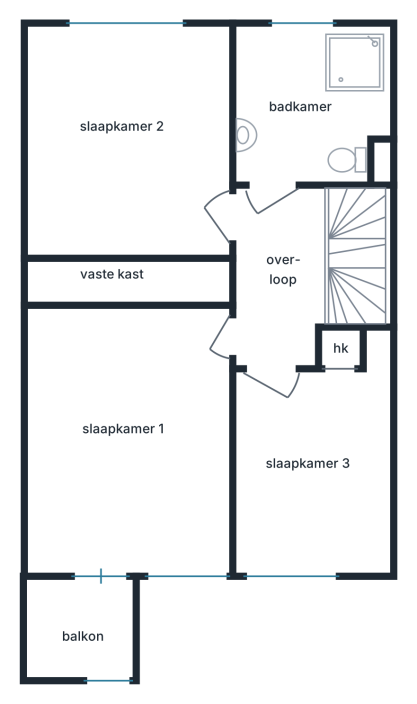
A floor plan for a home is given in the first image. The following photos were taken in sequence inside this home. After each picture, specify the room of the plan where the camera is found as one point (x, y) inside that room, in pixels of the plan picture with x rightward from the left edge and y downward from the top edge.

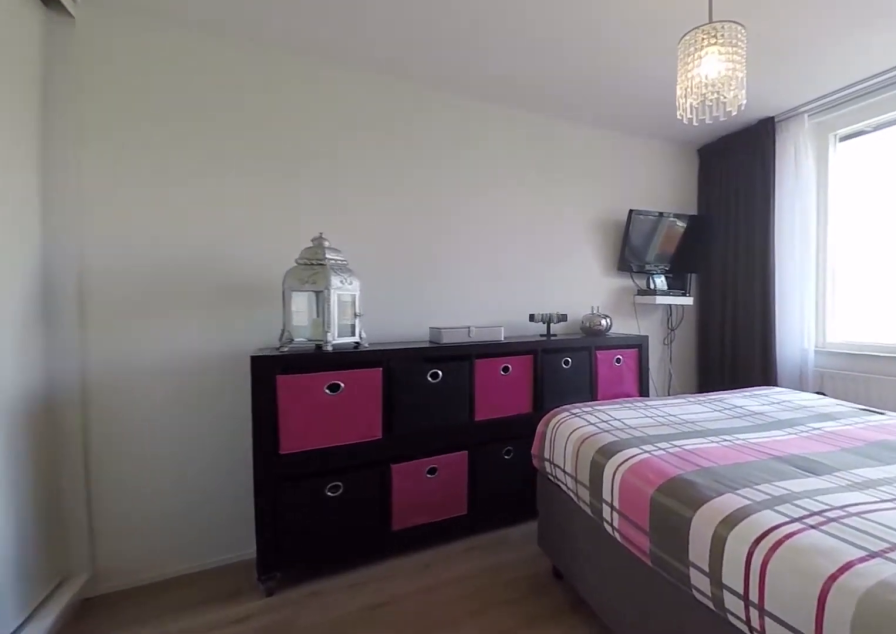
(131, 145)
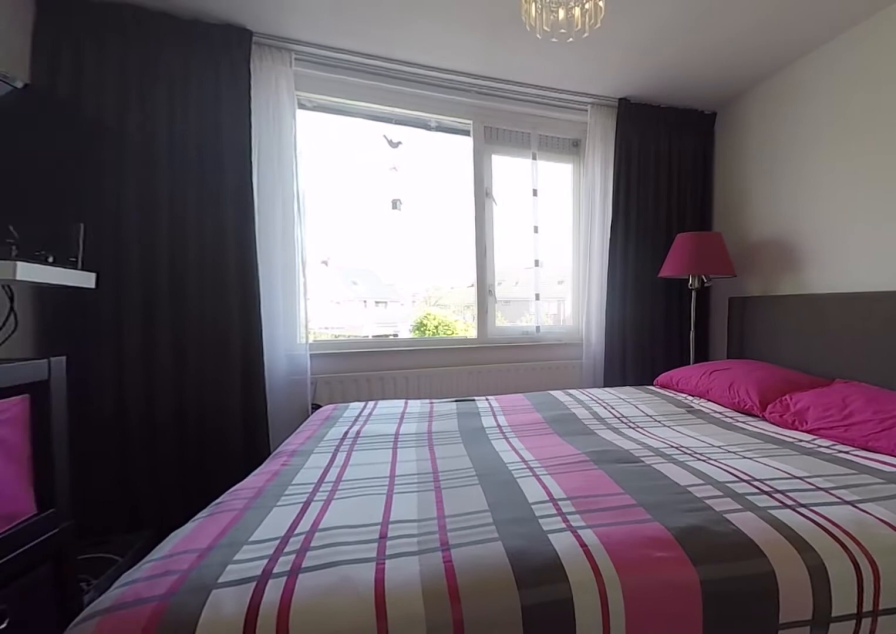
(131, 145)
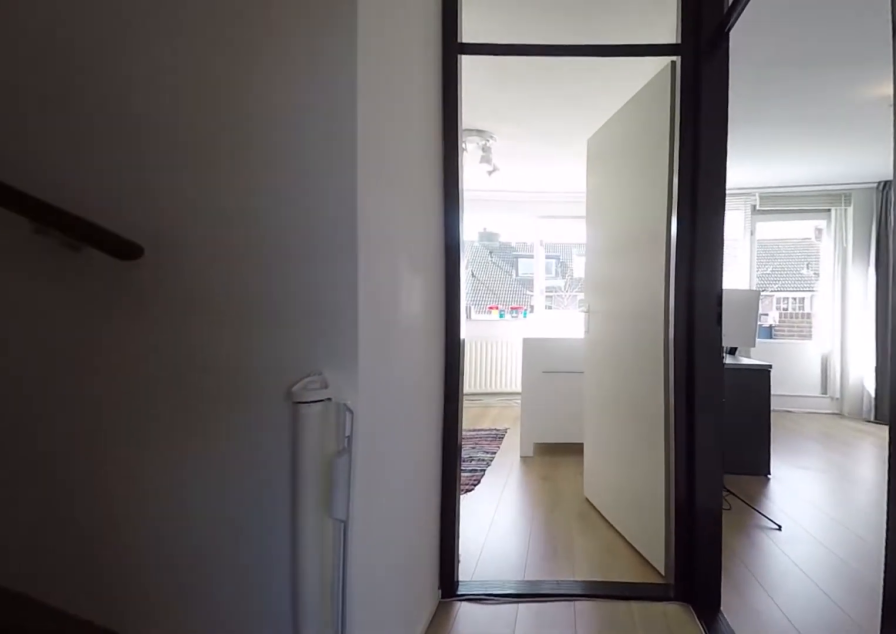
(280, 275)
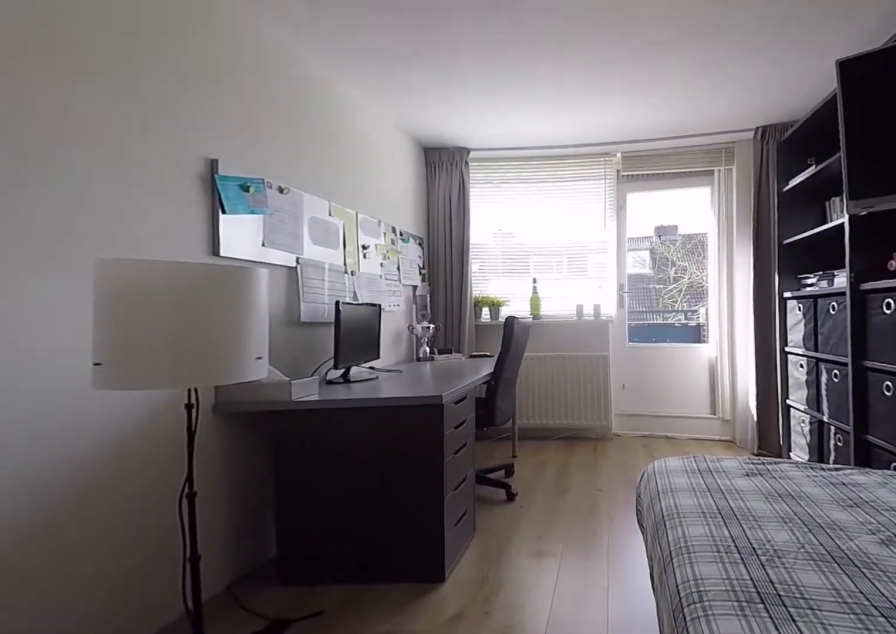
(133, 555)
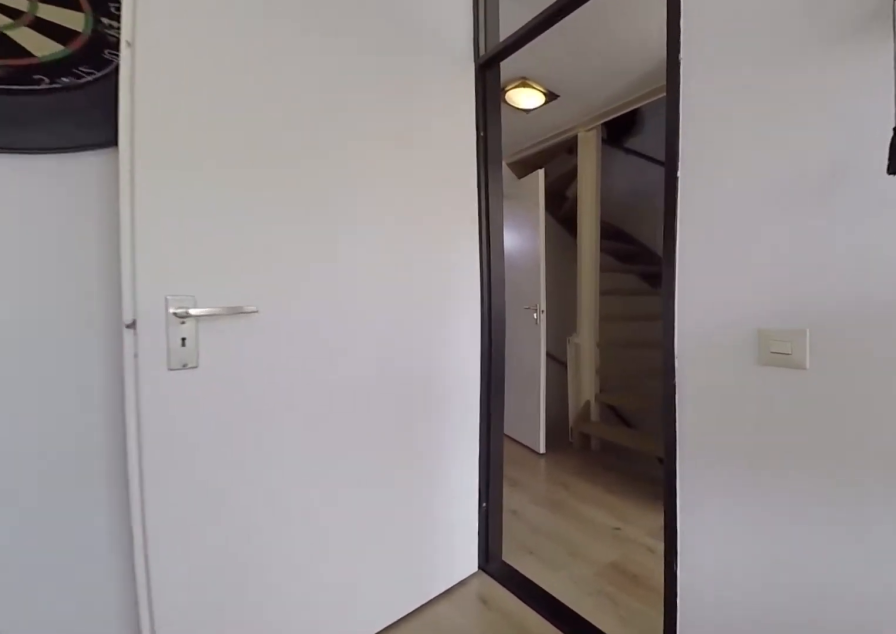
(133, 555)
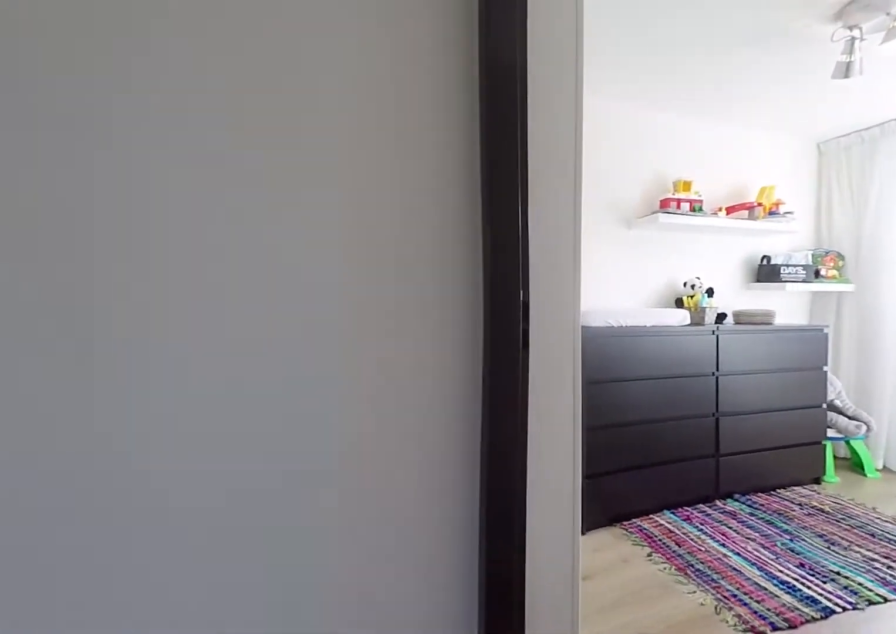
(280, 275)
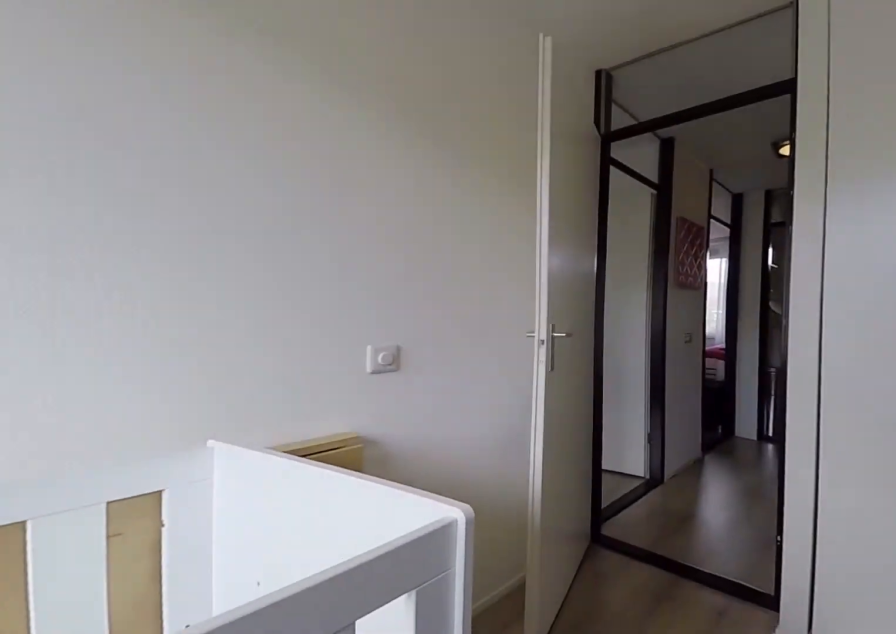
(313, 469)
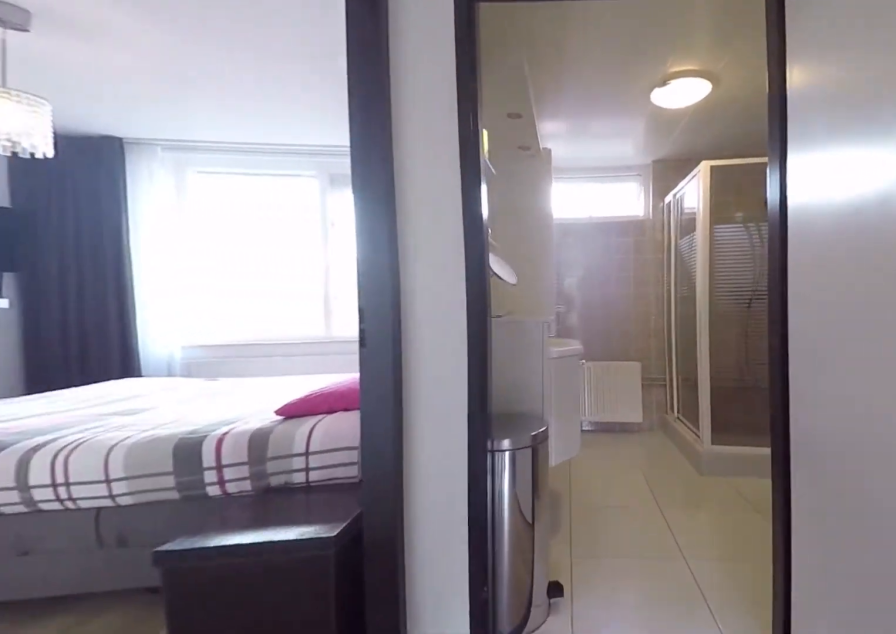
(280, 275)
